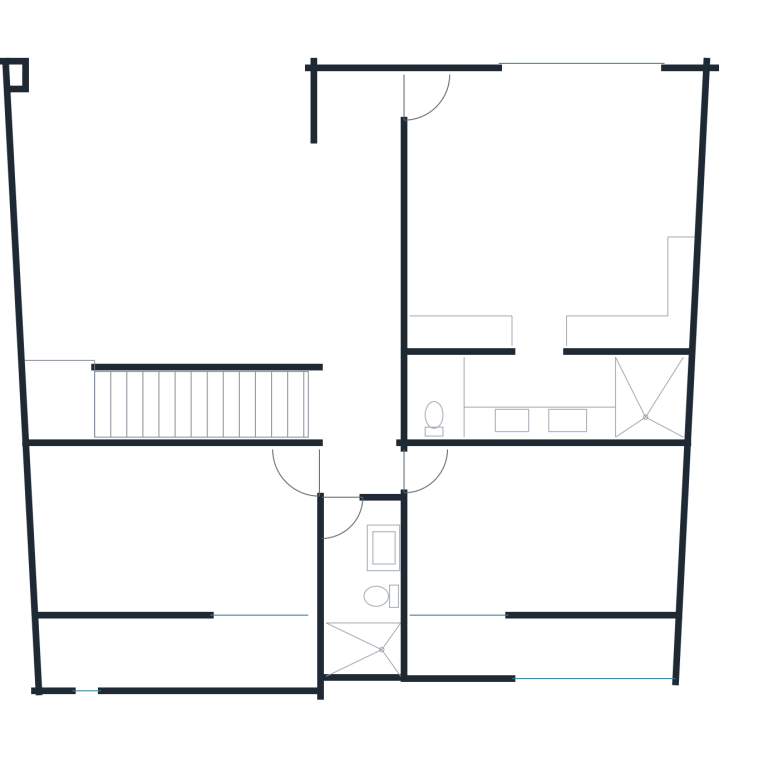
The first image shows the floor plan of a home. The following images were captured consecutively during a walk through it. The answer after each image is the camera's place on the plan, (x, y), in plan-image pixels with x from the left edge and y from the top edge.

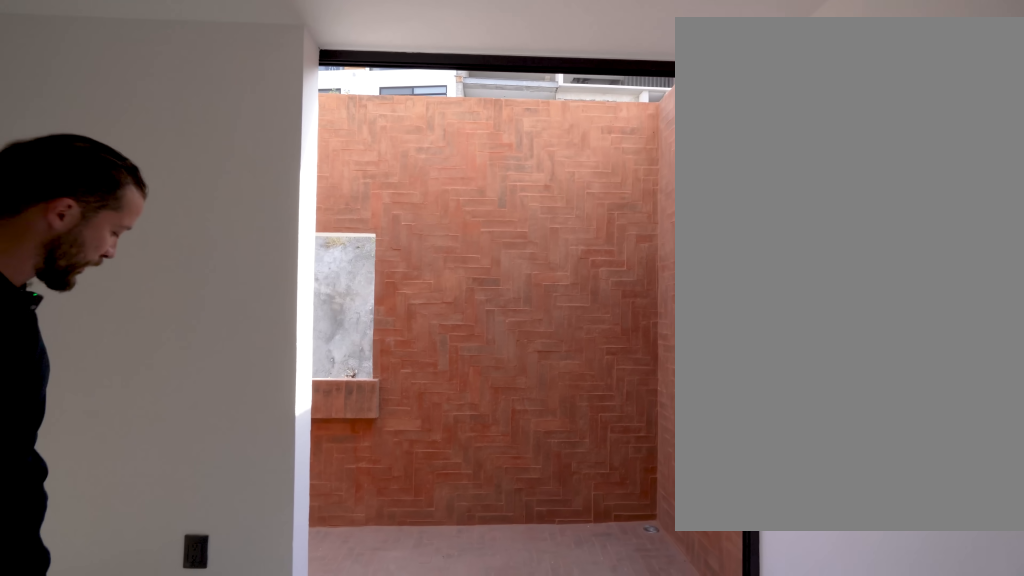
(446, 588)
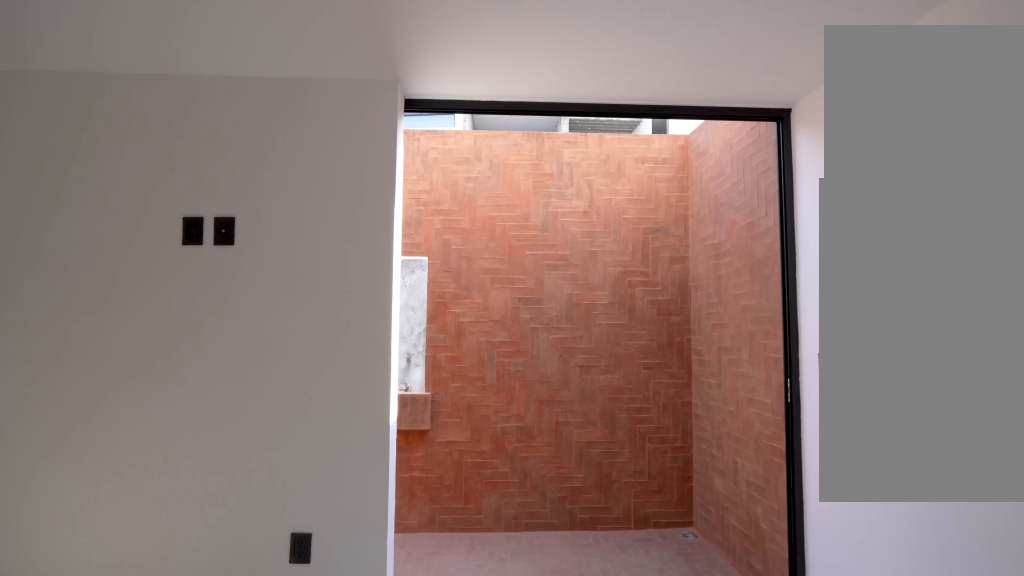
(440, 560)
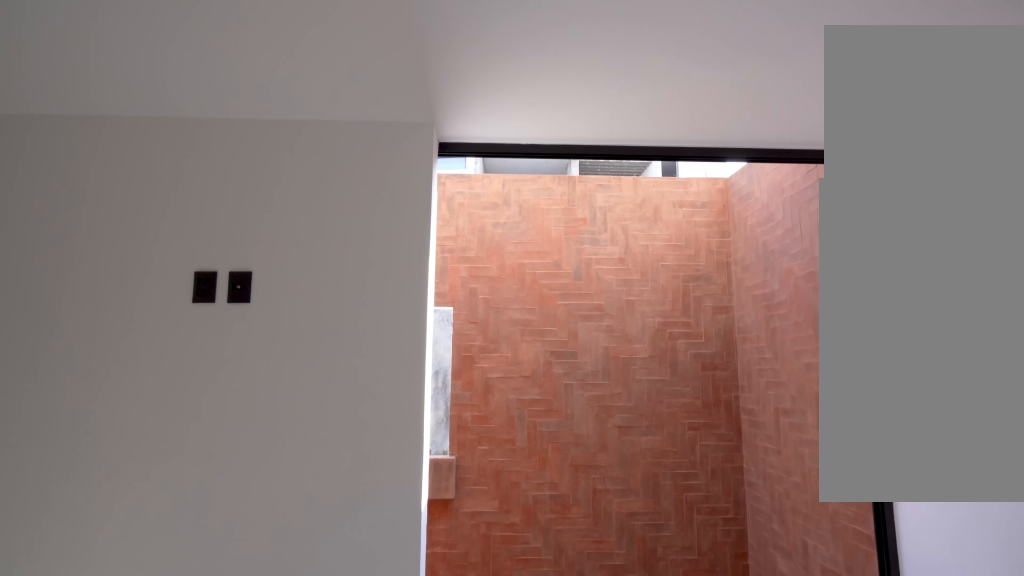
(440, 559)
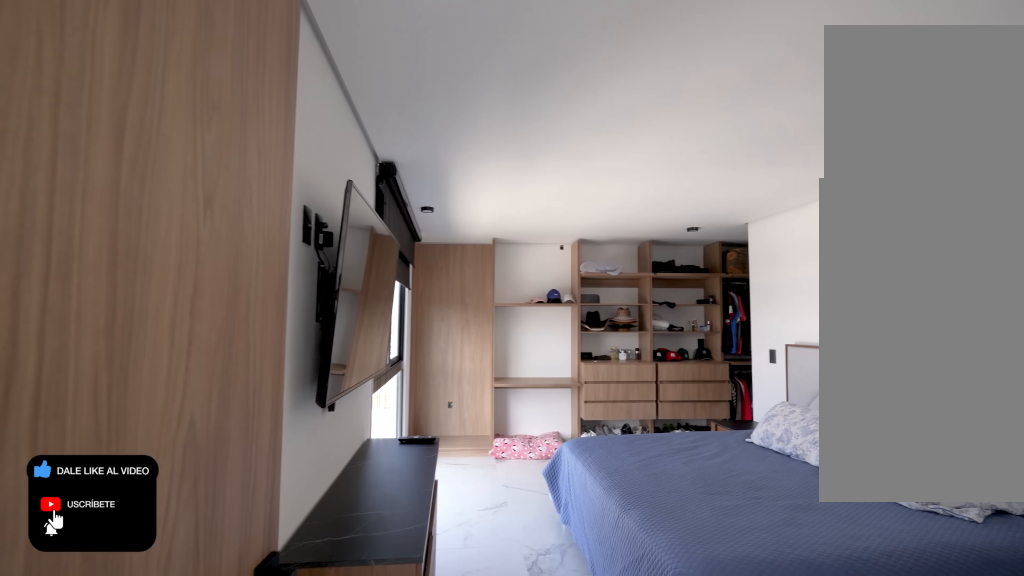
(397, 96)
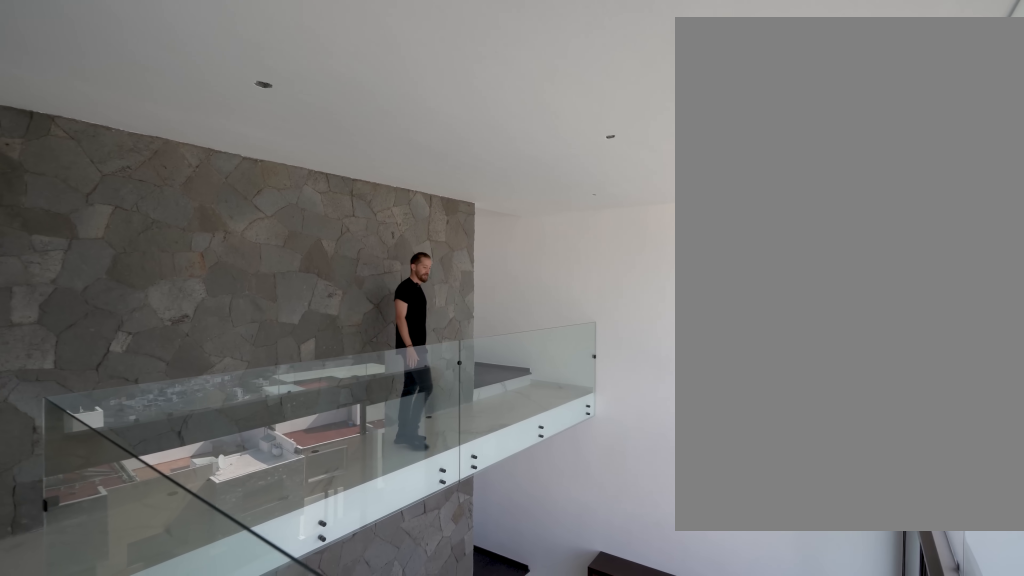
(340, 247)
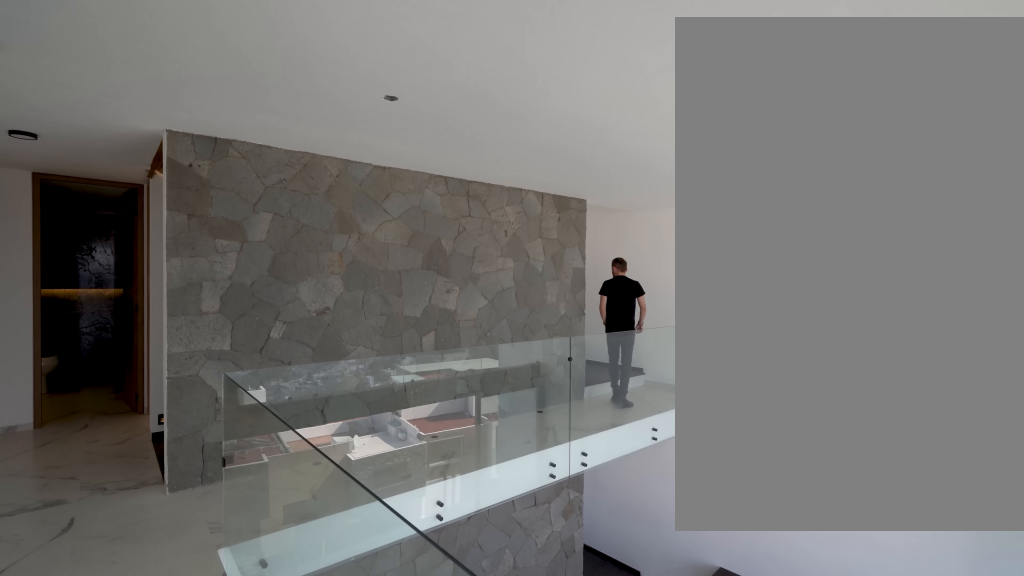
(344, 197)
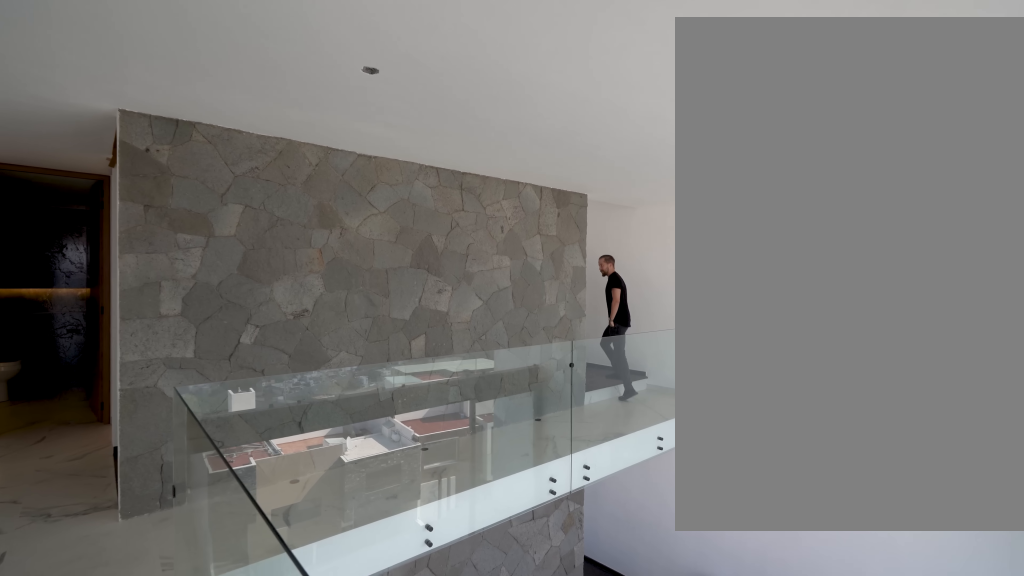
(345, 193)
